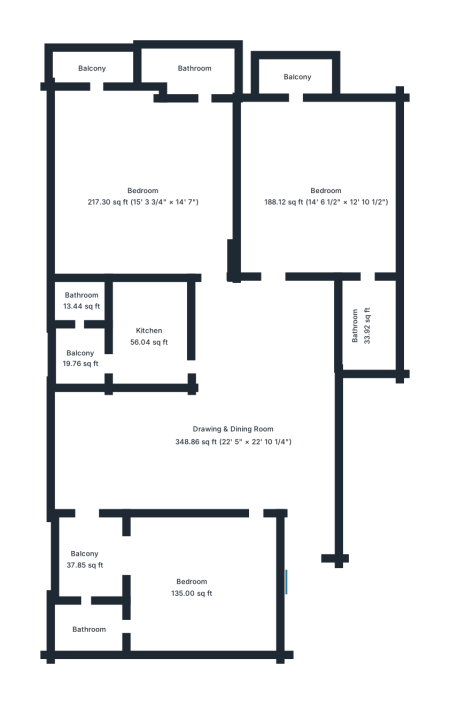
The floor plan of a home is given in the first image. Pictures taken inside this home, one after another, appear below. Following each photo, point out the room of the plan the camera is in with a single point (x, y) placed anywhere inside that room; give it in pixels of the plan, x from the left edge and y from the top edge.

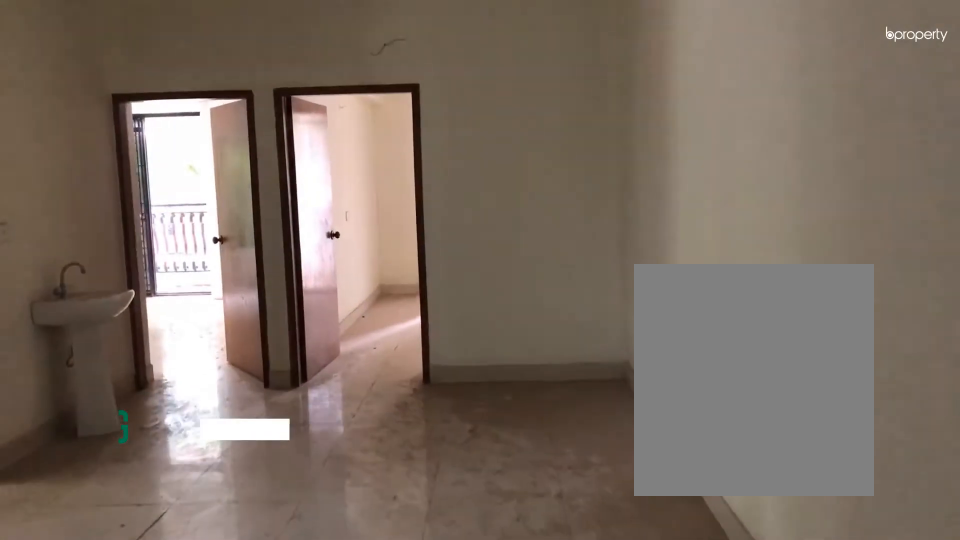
(234, 437)
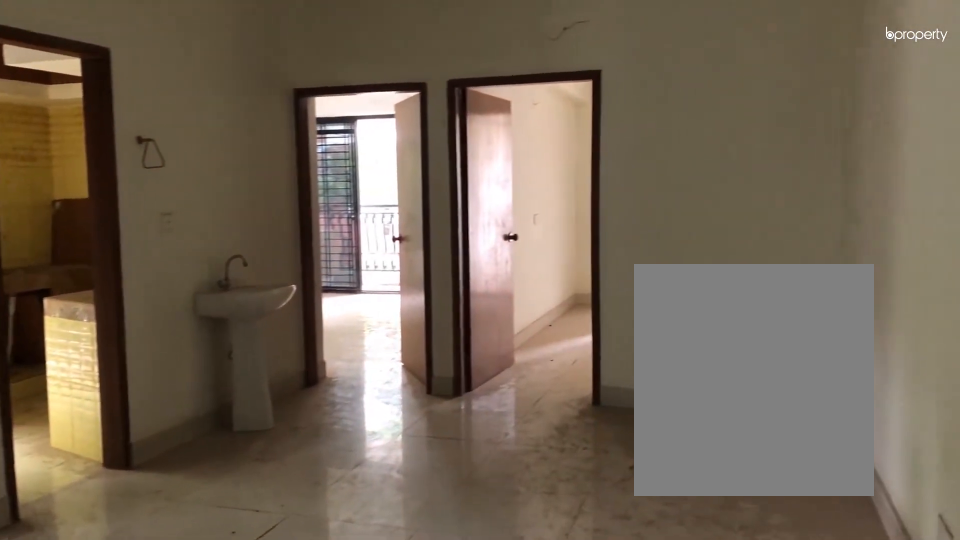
(234, 436)
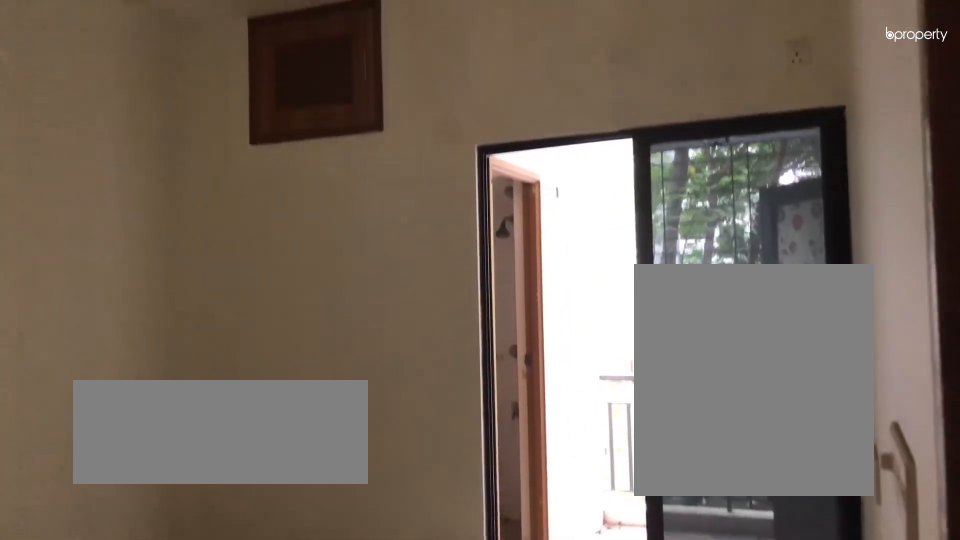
(186, 591)
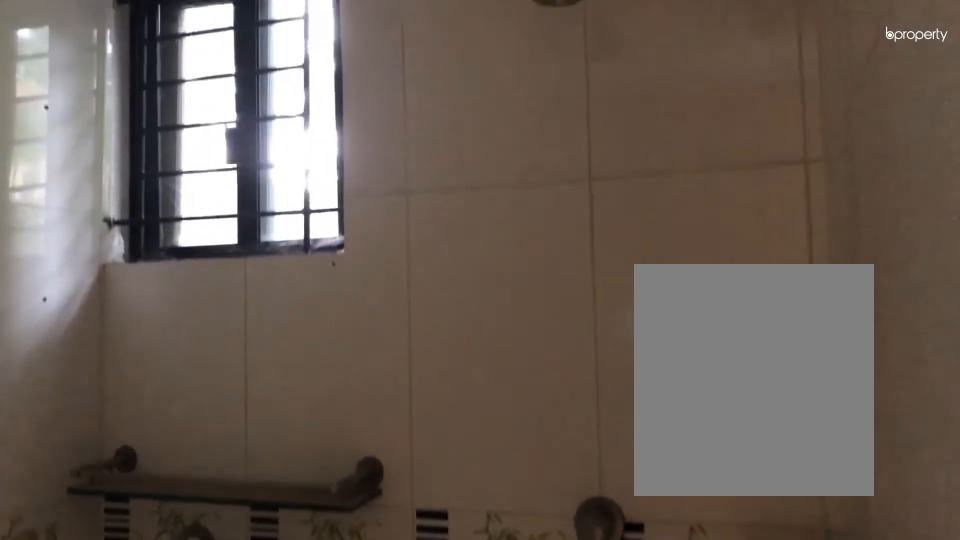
(93, 625)
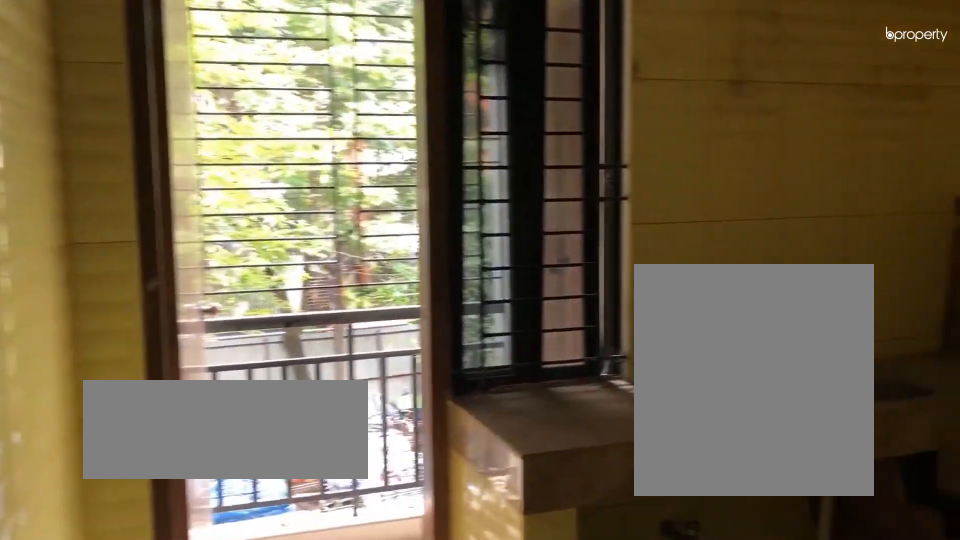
(148, 328)
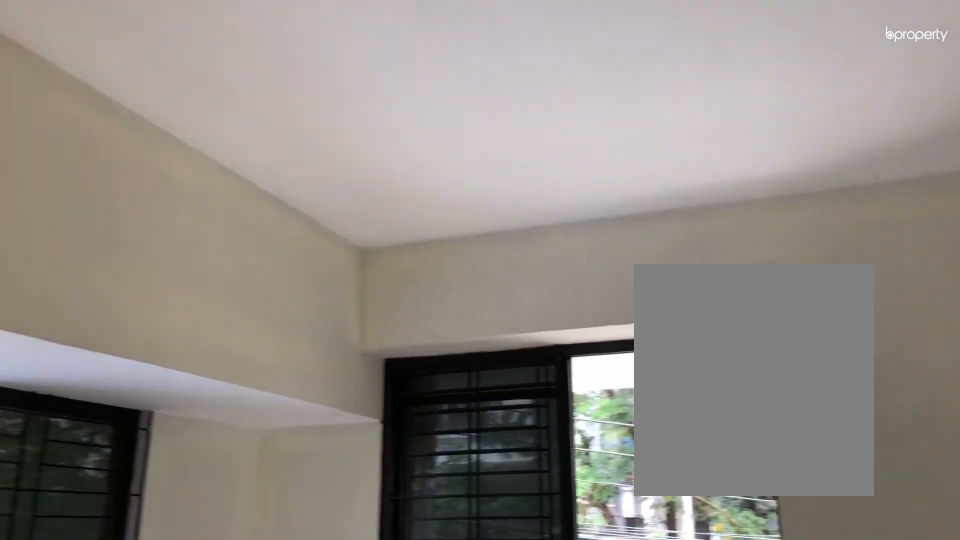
(142, 195)
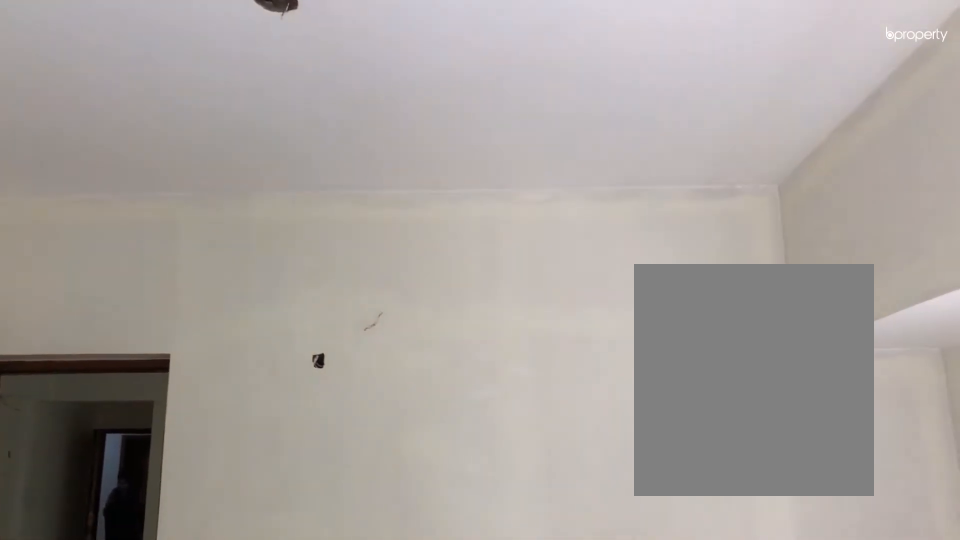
(142, 195)
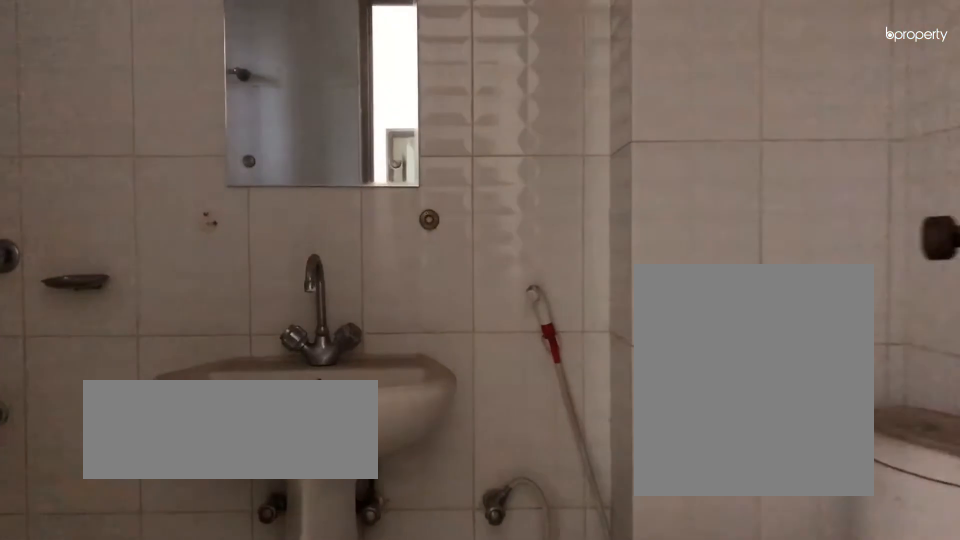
(195, 77)
